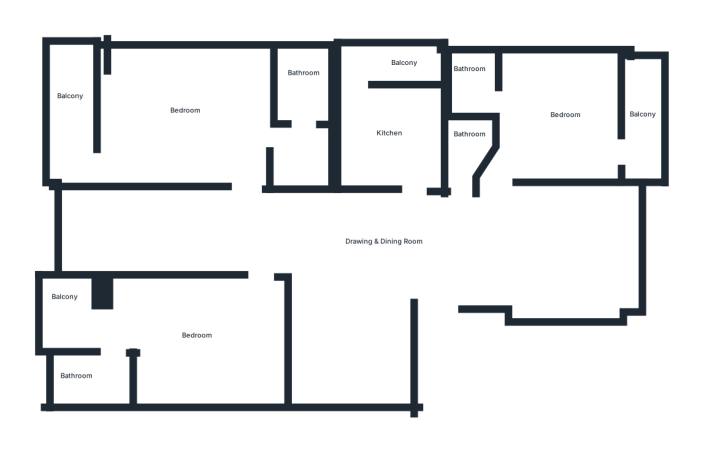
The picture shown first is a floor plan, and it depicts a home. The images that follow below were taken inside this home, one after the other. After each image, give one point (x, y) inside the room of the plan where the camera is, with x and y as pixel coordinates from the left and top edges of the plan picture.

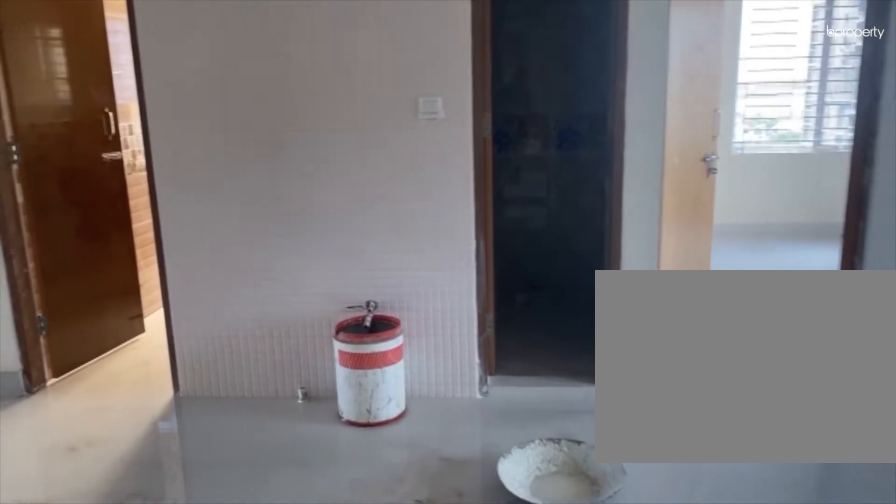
(418, 255)
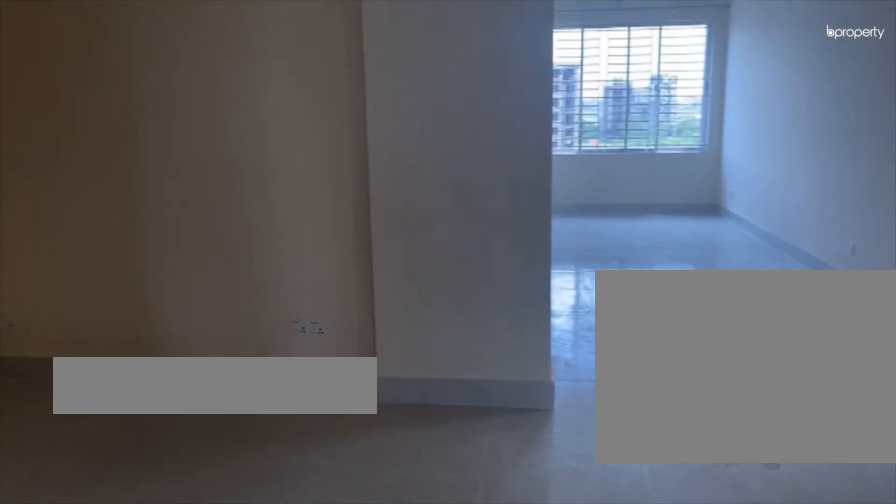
(343, 309)
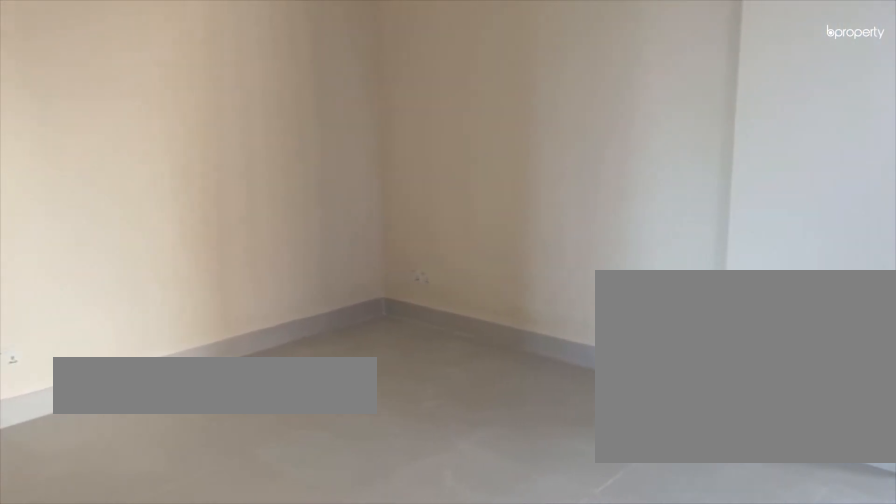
(342, 362)
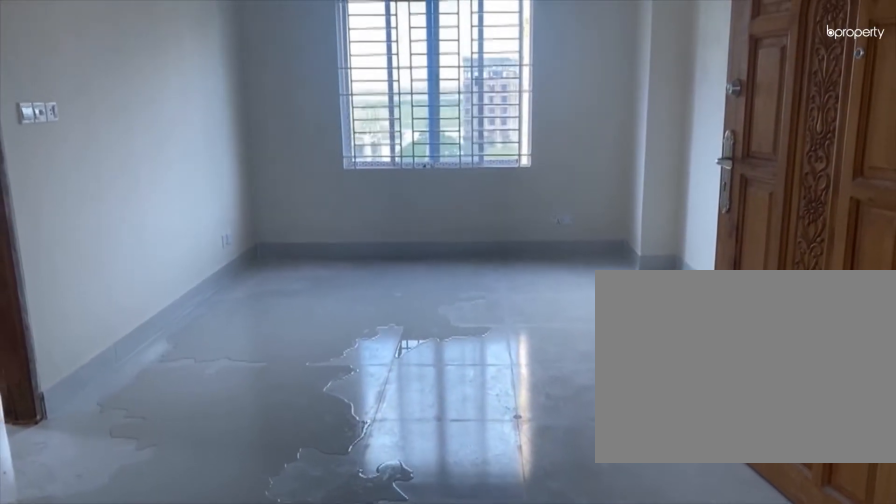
(351, 239)
